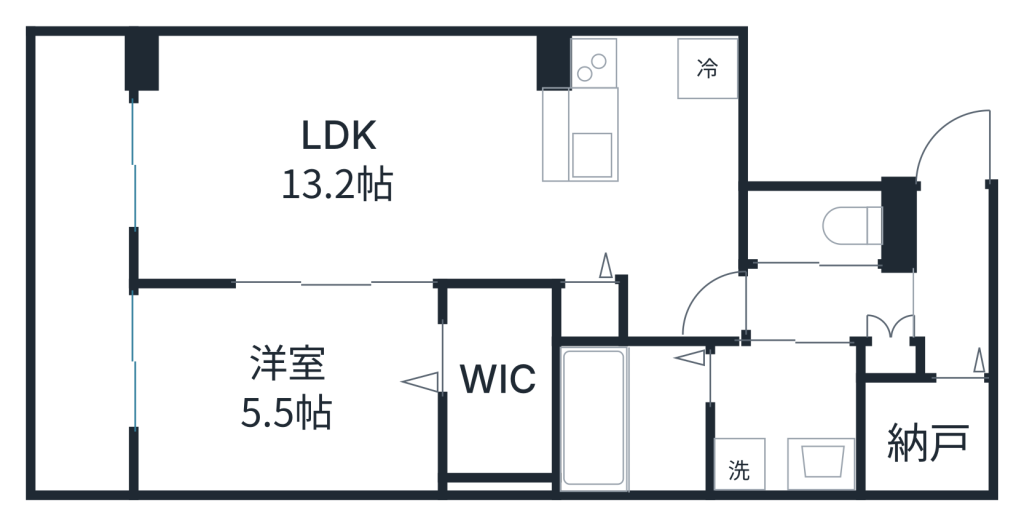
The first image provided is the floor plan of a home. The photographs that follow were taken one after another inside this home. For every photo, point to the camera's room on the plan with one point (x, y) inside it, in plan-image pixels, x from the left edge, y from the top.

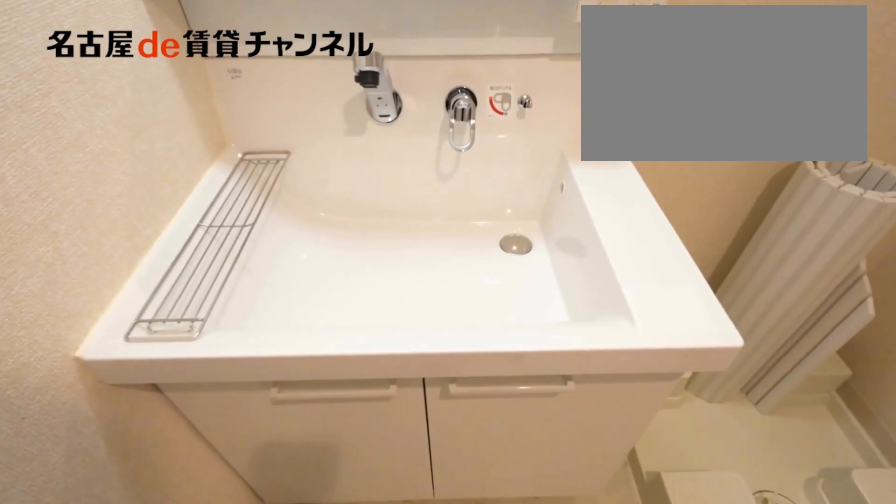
(783, 415)
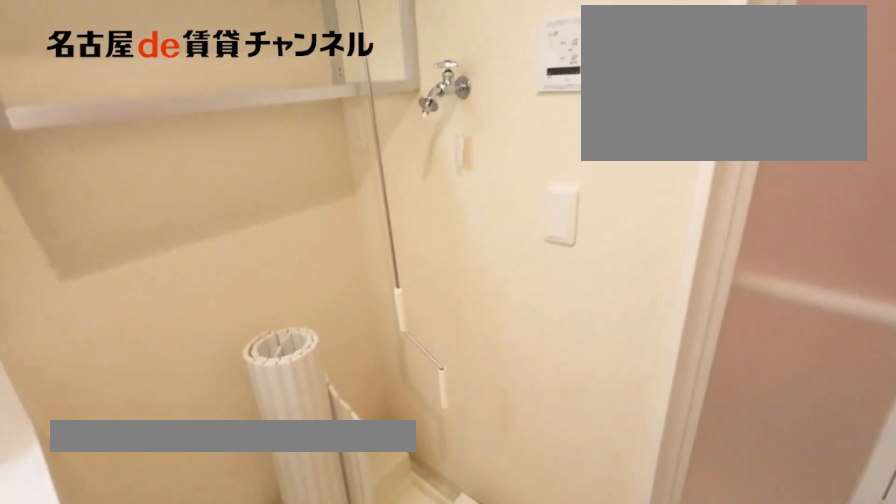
(783, 415)
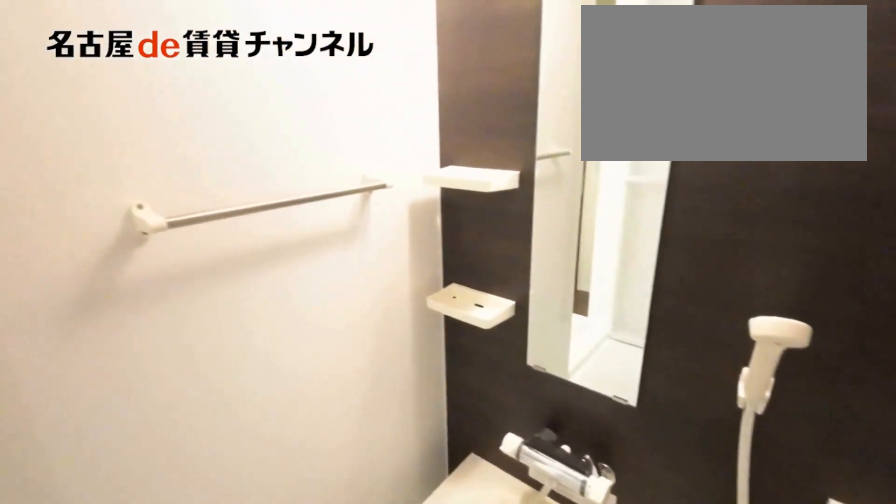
(630, 417)
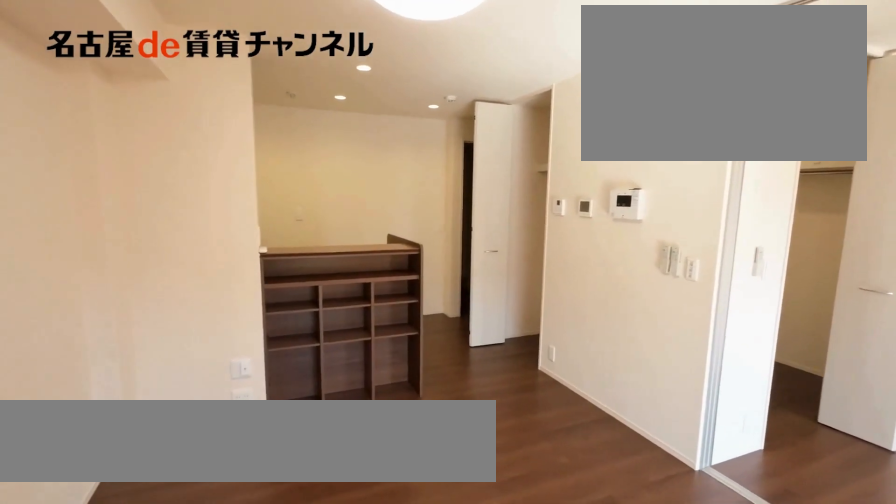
(388, 170)
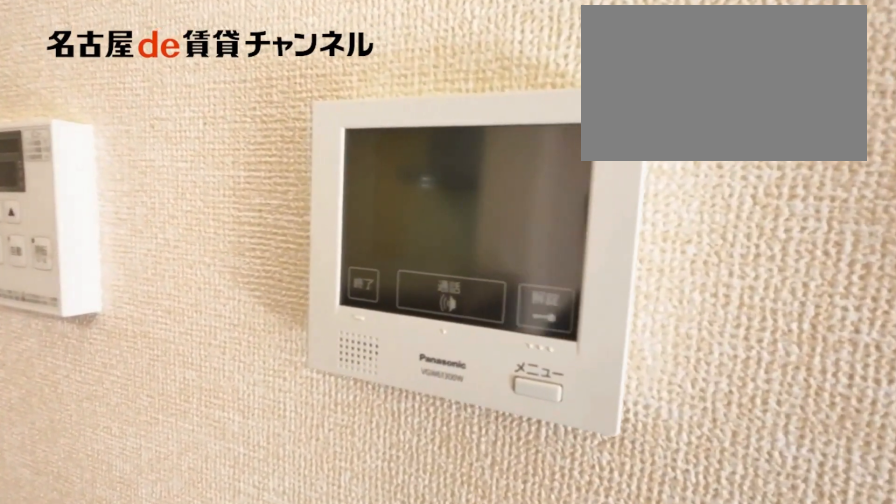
(388, 170)
